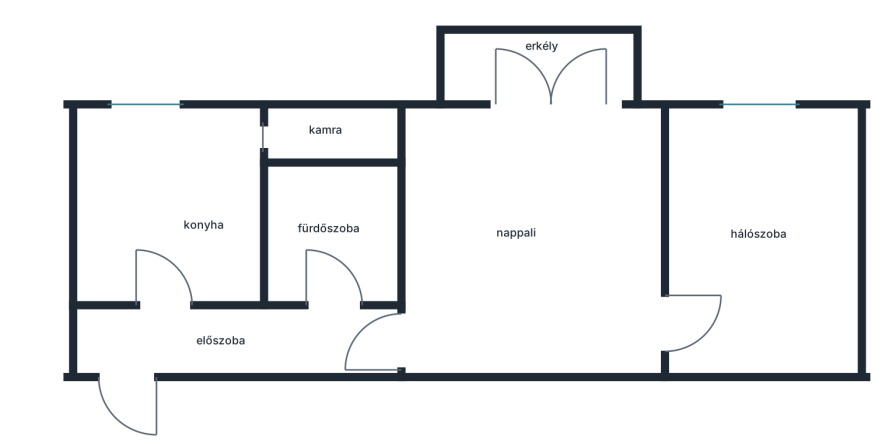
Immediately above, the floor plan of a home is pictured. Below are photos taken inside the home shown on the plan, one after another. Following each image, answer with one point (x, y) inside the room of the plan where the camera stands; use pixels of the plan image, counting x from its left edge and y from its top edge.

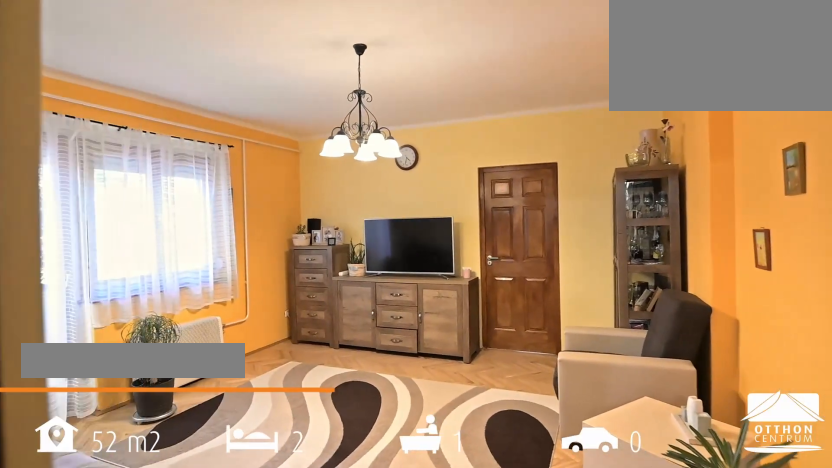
(520, 246)
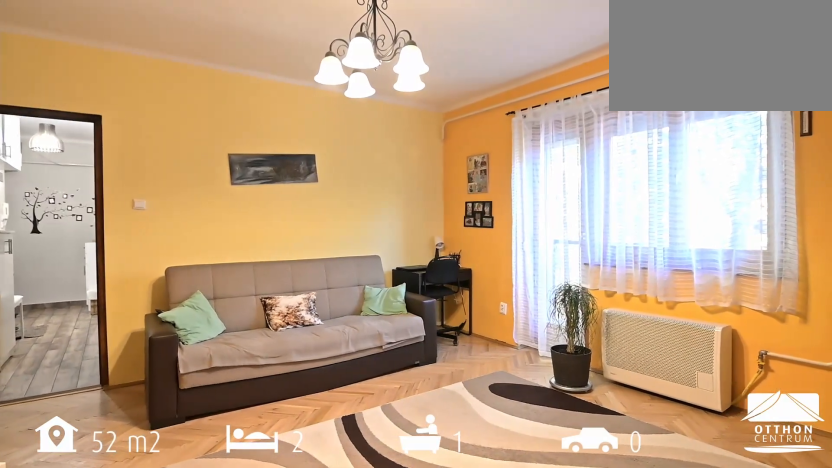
(520, 247)
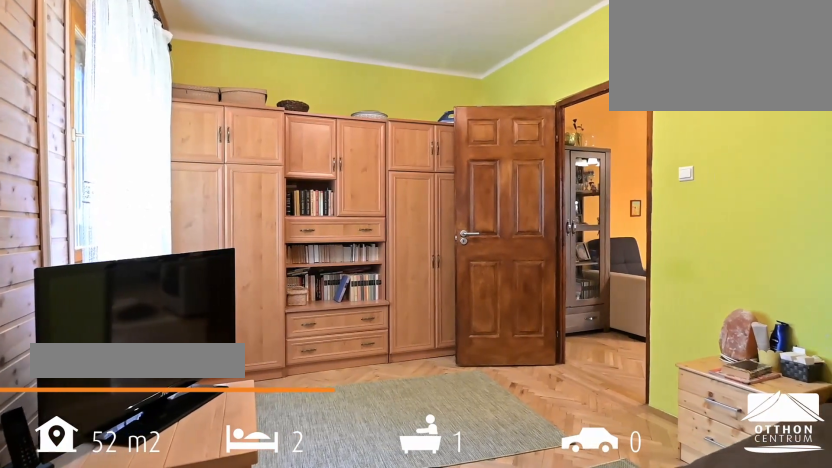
(758, 258)
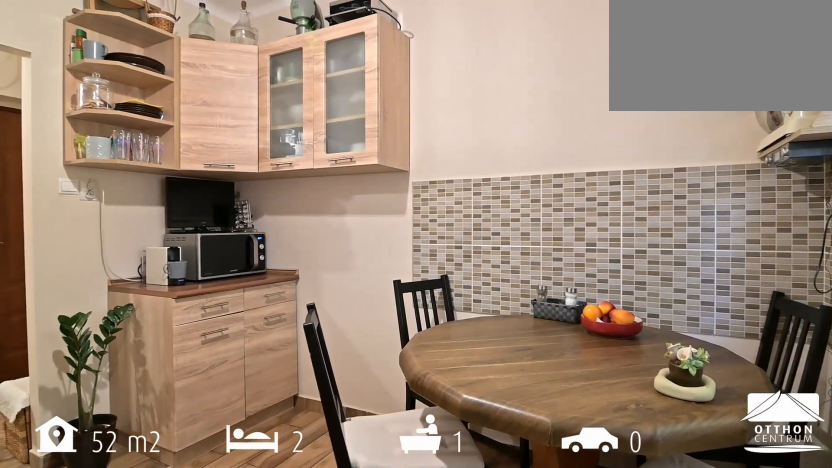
(182, 223)
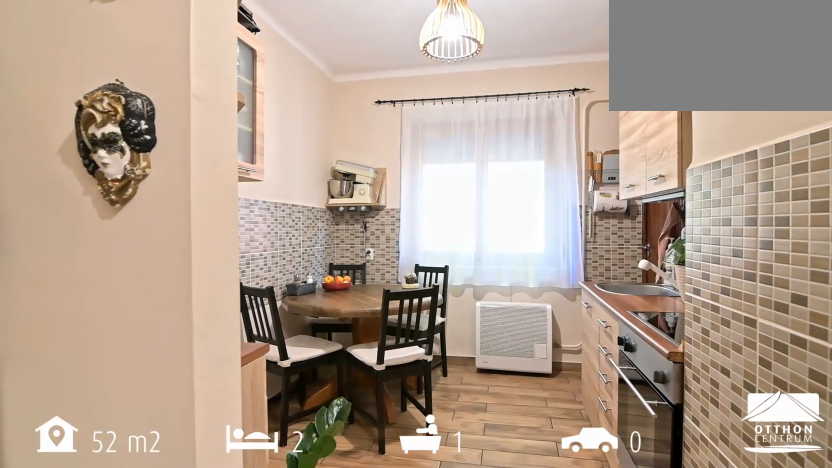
(182, 223)
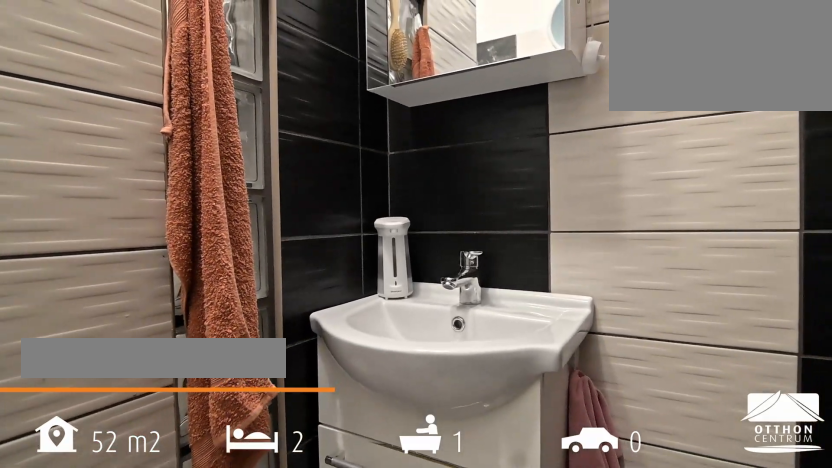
(322, 241)
